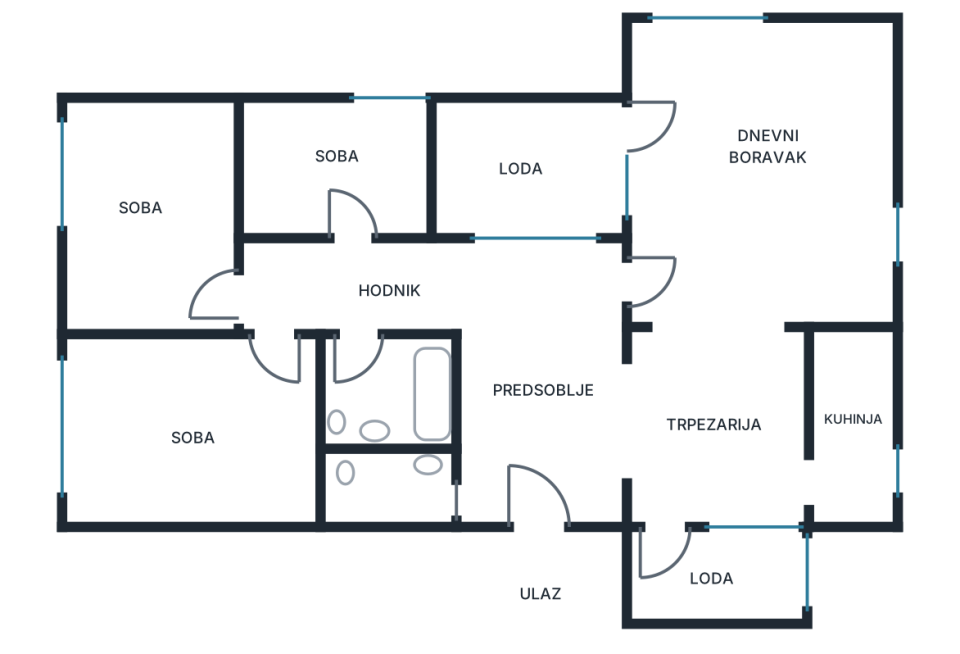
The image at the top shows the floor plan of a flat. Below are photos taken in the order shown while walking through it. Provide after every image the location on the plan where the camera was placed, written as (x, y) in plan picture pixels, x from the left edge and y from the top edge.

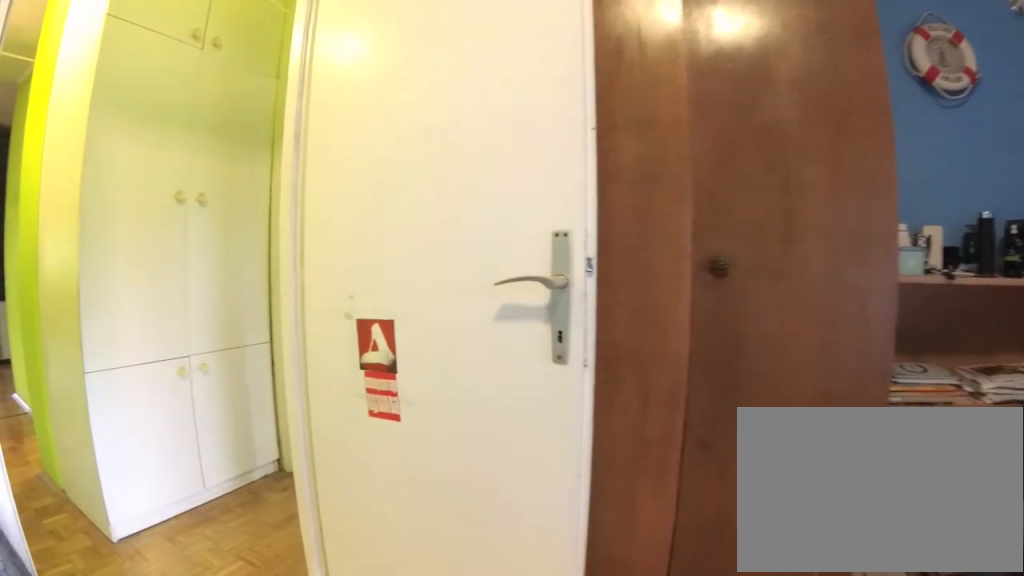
(169, 240)
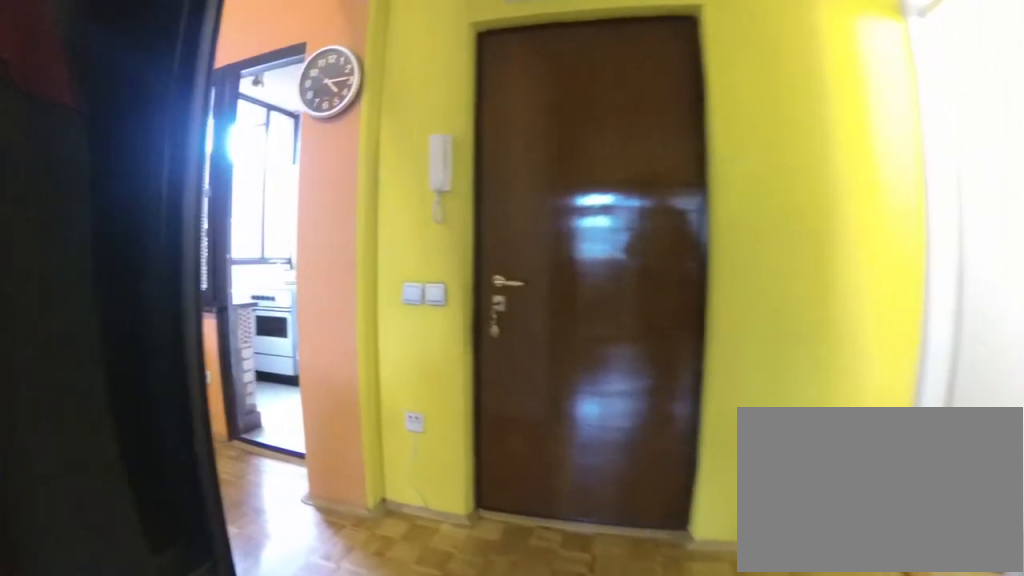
(536, 368)
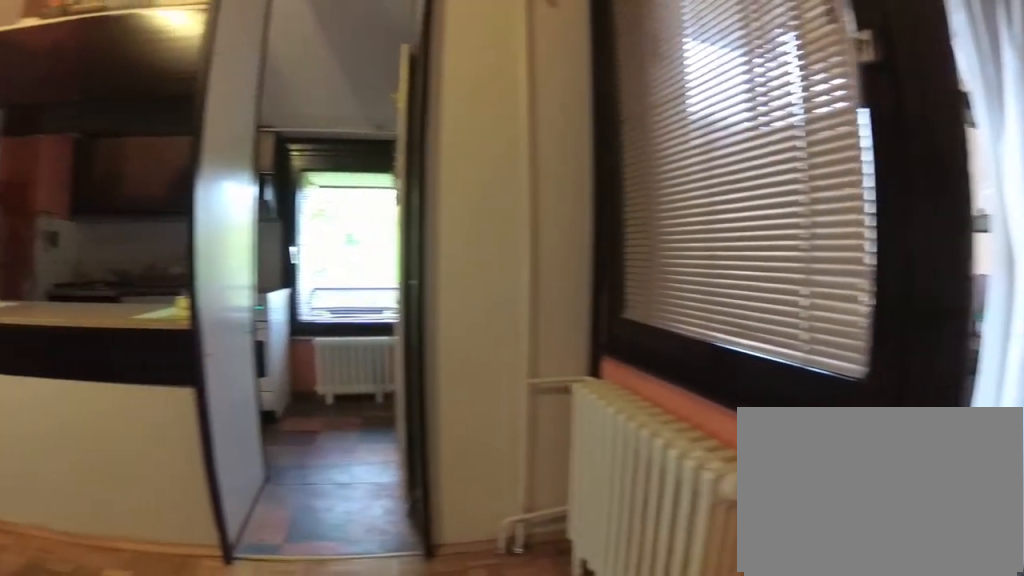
(639, 496)
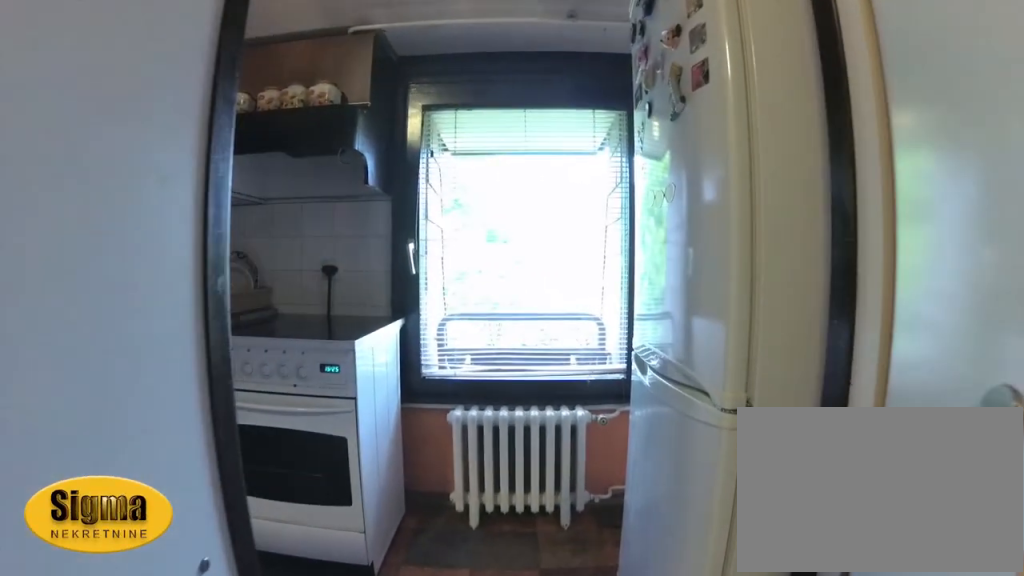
(756, 494)
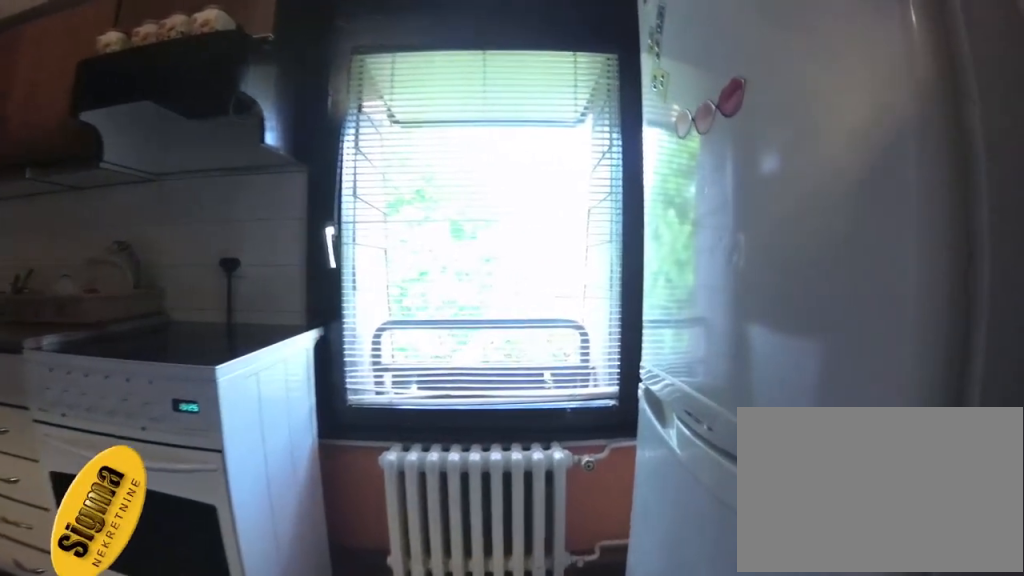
(785, 494)
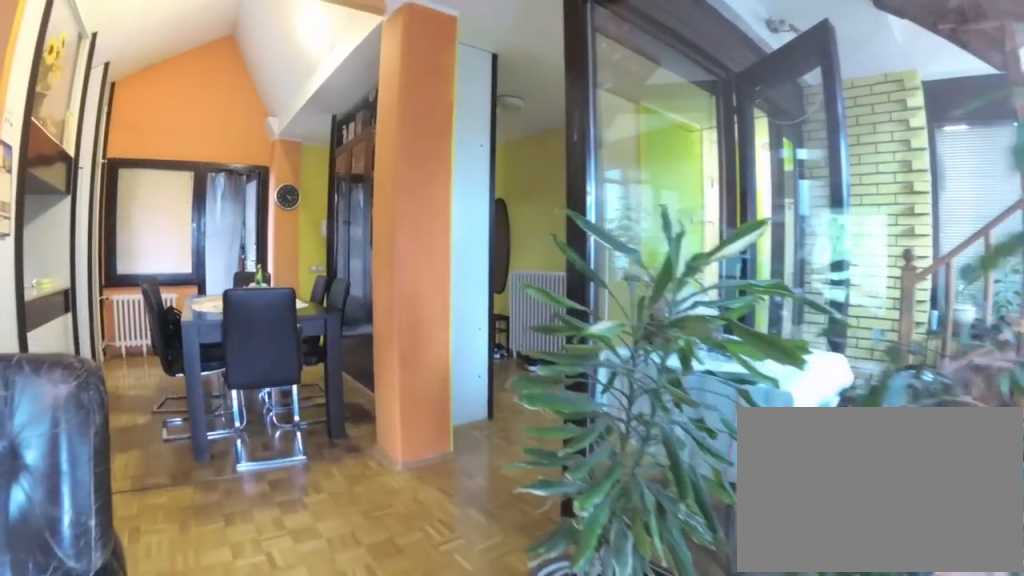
(717, 171)
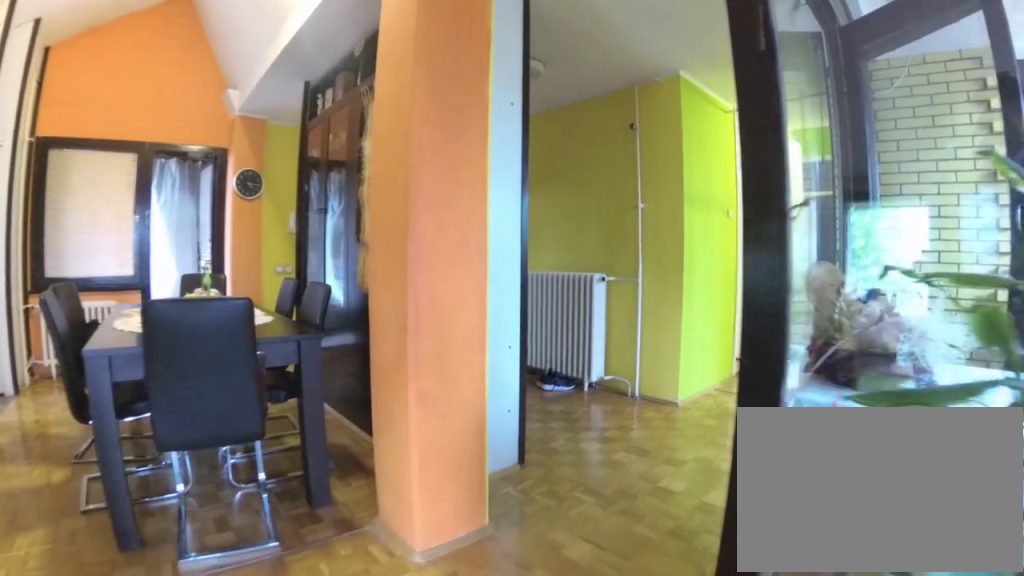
(707, 214)
